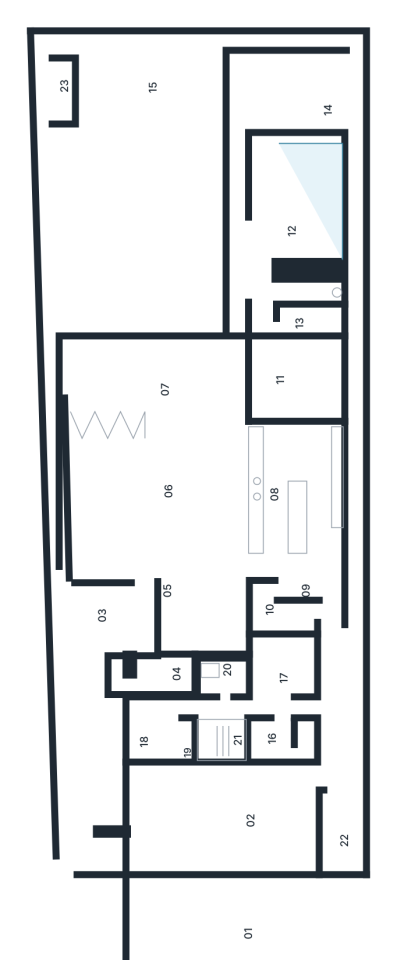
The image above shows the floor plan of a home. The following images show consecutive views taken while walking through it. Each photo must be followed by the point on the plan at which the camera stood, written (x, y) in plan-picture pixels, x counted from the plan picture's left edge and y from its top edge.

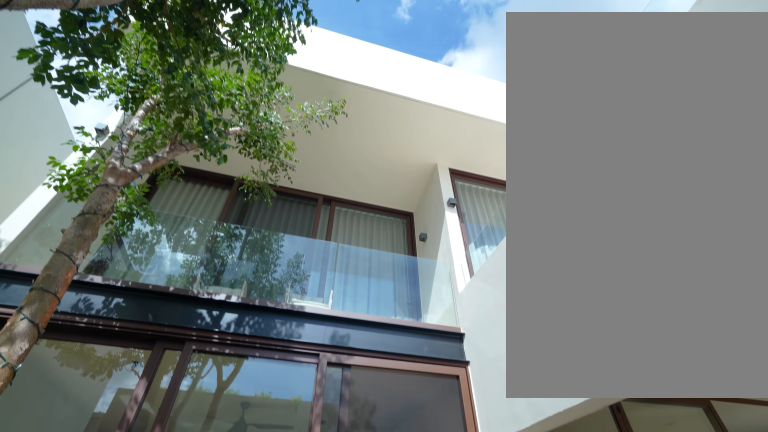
(268, 383)
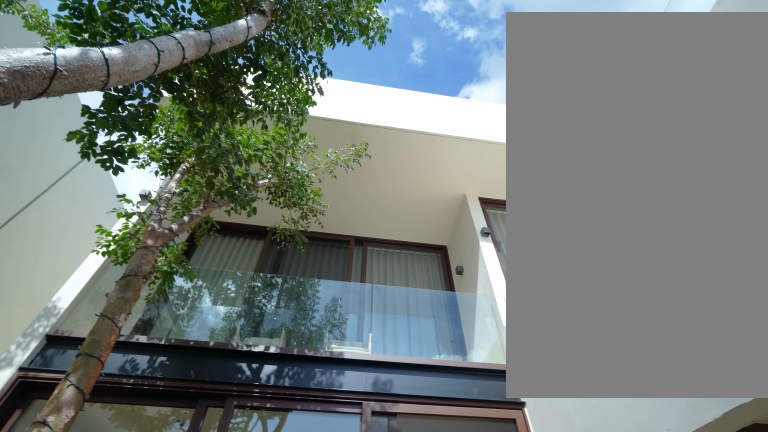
(268, 384)
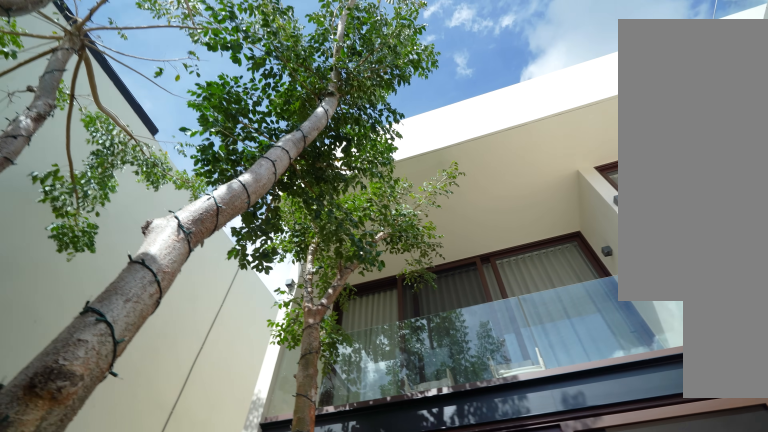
(268, 383)
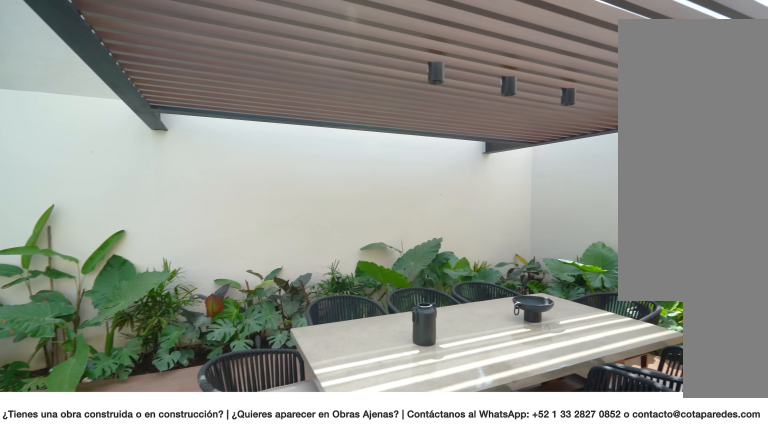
(266, 135)
